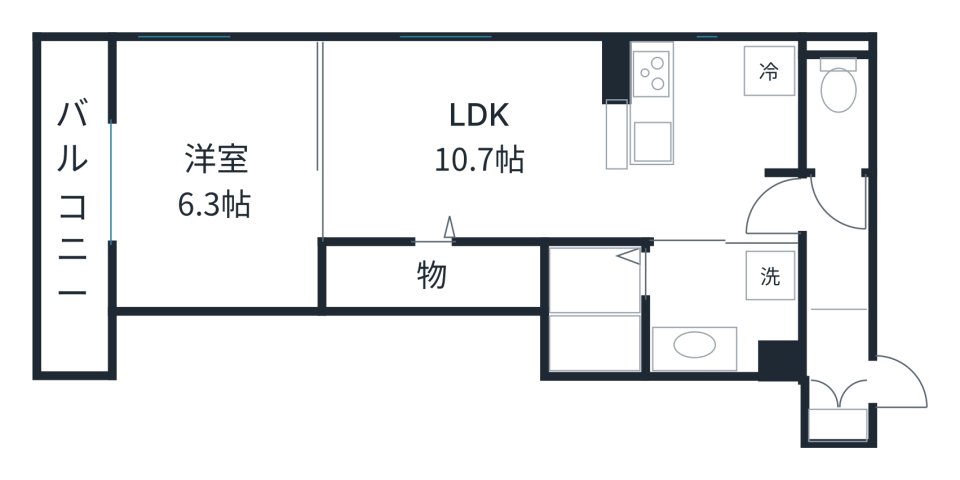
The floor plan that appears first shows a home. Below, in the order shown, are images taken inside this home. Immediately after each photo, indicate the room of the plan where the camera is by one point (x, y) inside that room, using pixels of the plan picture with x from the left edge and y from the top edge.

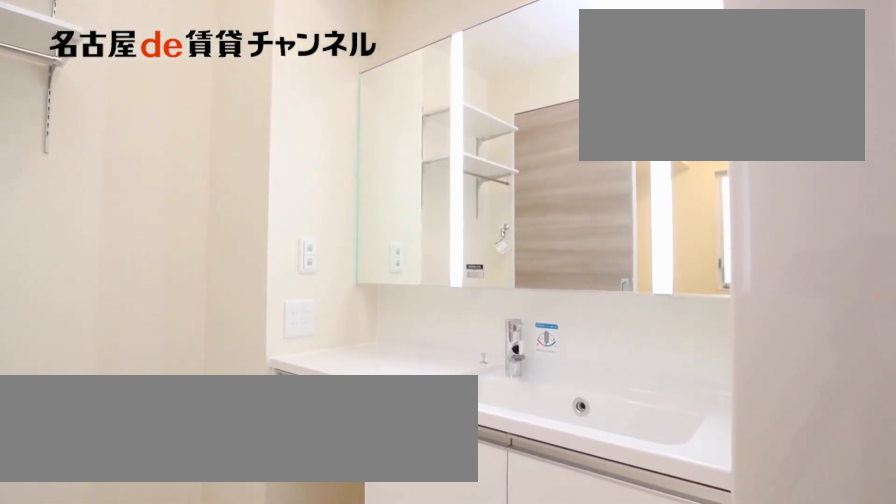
(725, 312)
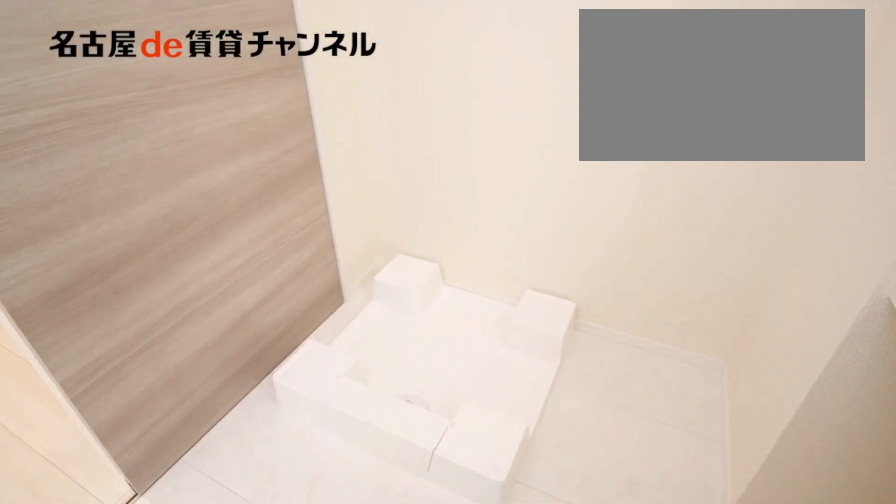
(725, 313)
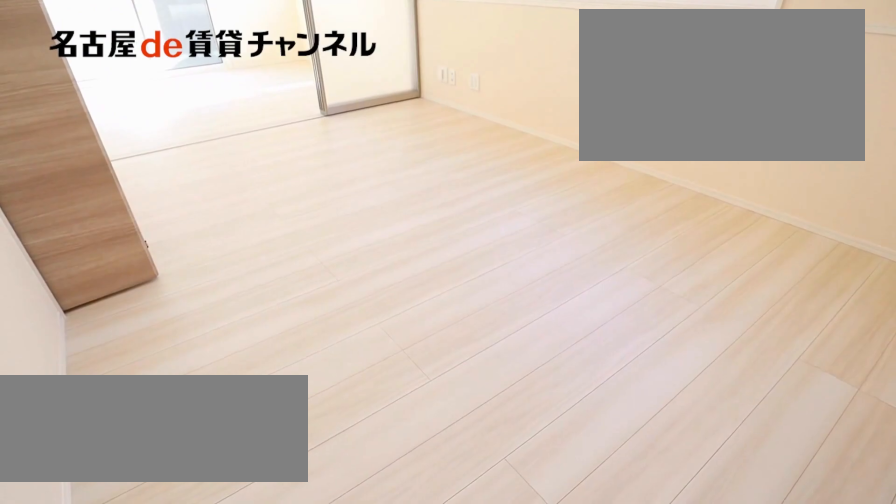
(463, 143)
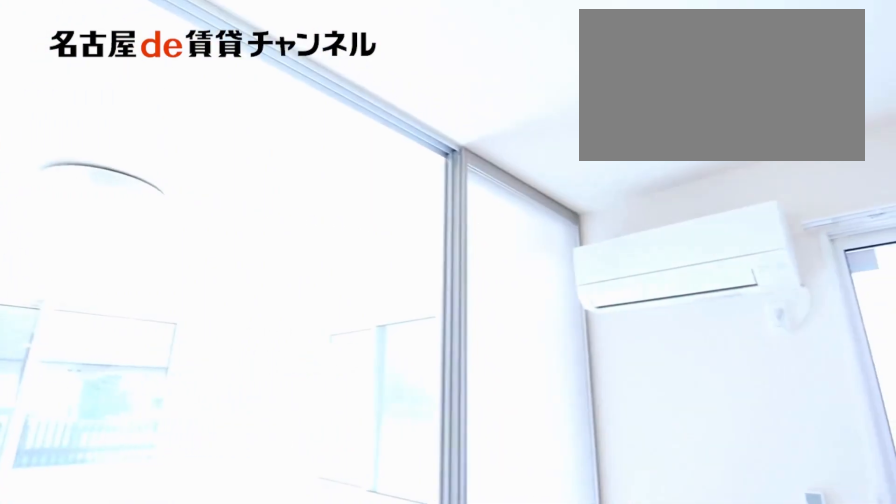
(465, 140)
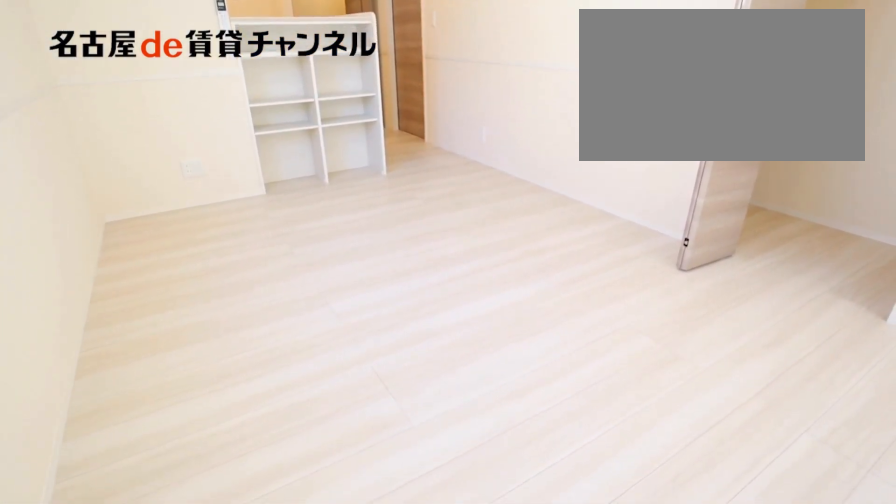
(465, 140)
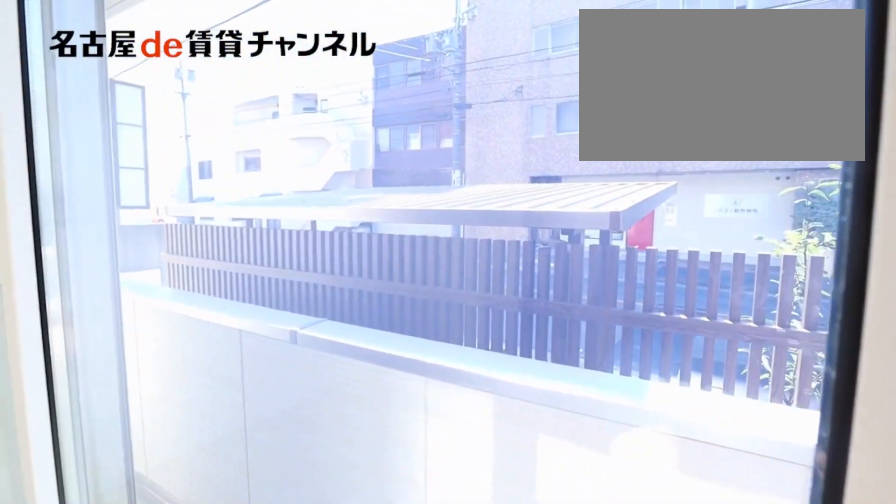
(216, 175)
